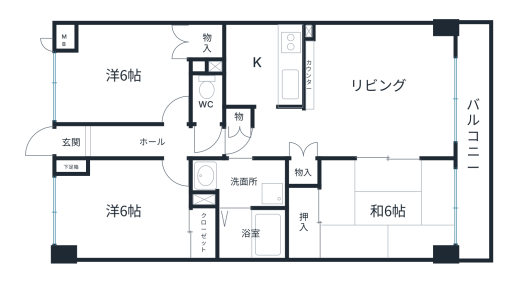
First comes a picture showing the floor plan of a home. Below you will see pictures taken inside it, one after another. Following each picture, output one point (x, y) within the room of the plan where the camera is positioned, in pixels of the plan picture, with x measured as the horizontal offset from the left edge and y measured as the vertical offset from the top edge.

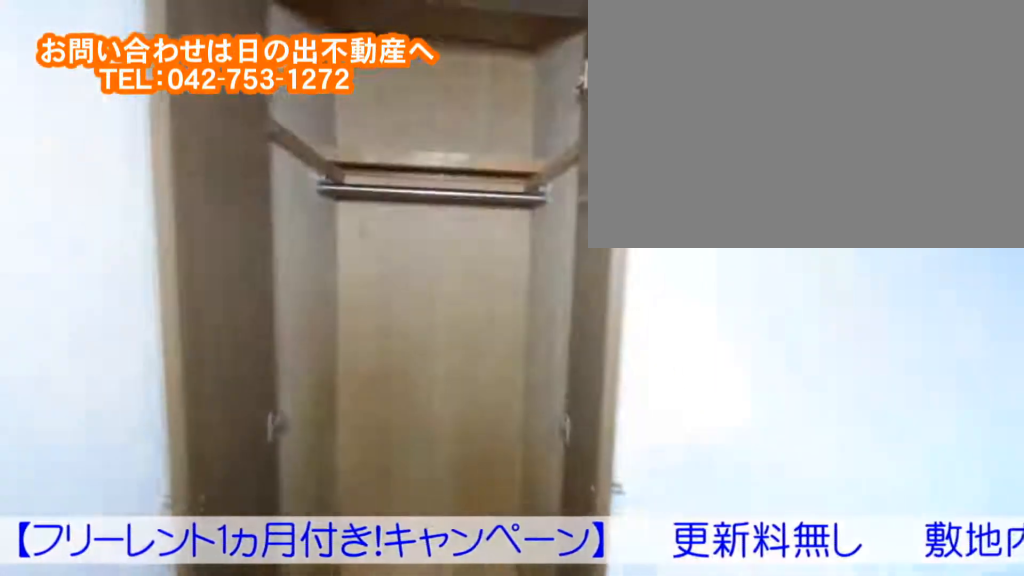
(88, 72)
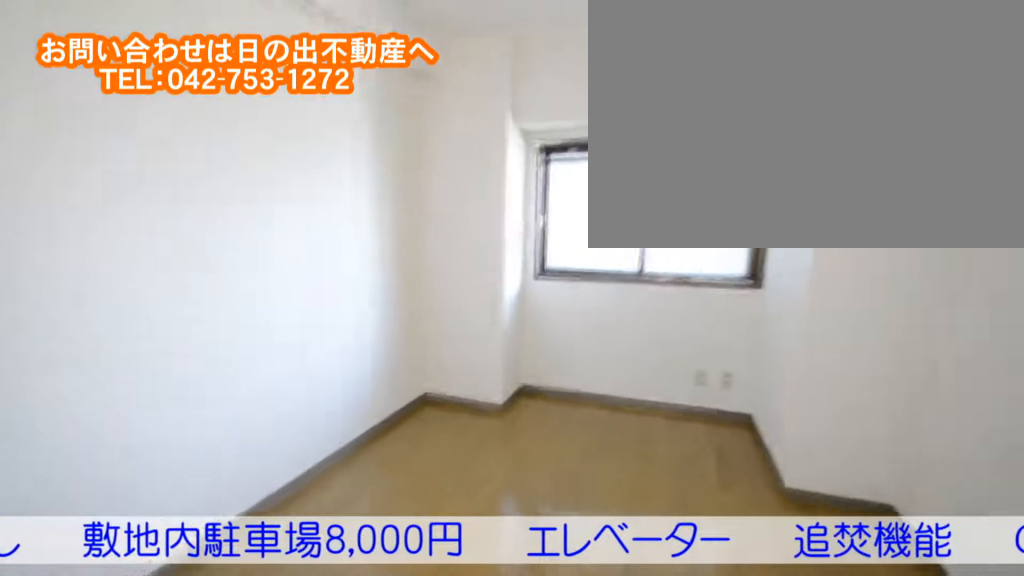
(94, 223)
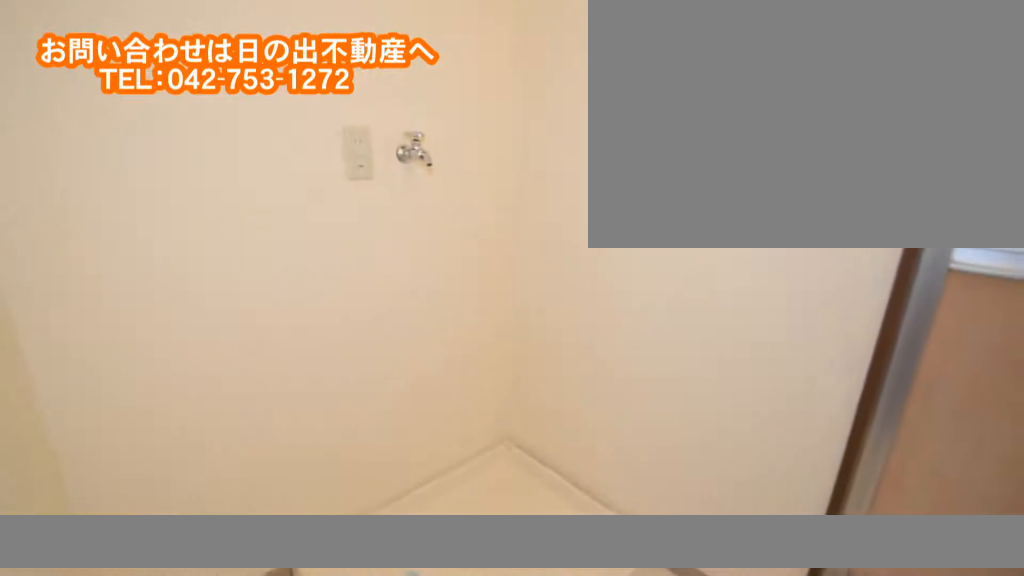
(258, 179)
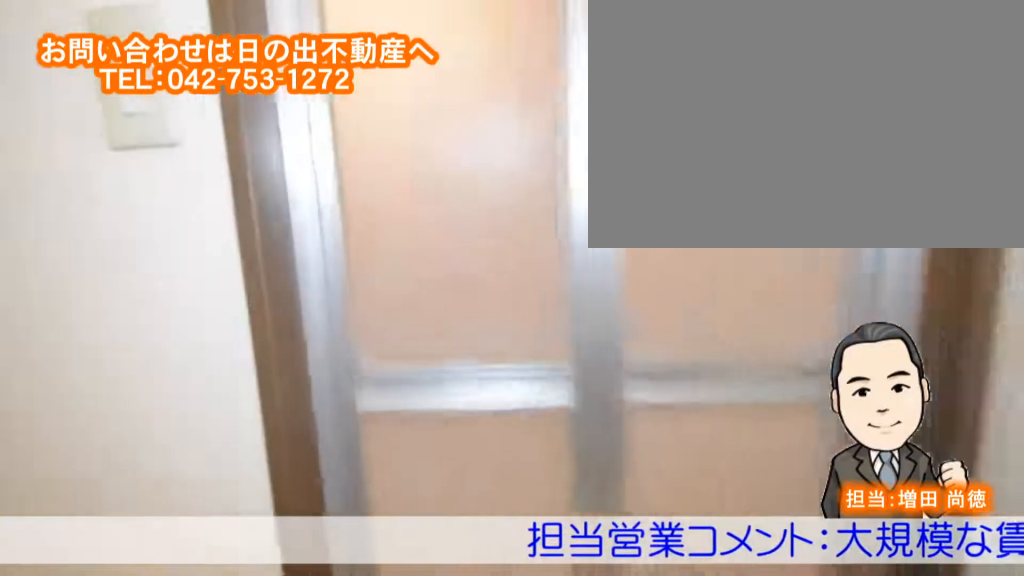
(258, 179)
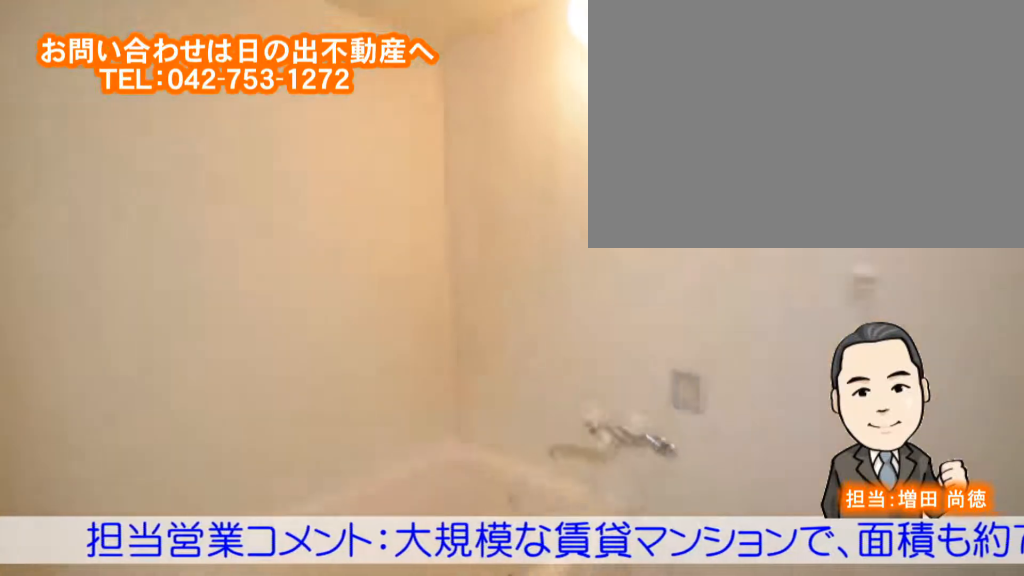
(251, 234)
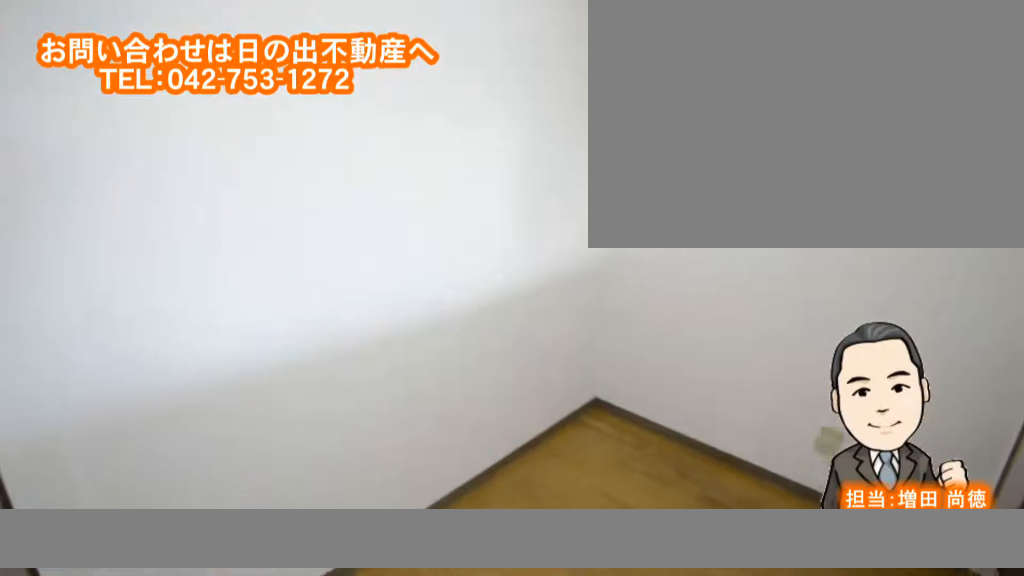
(254, 66)
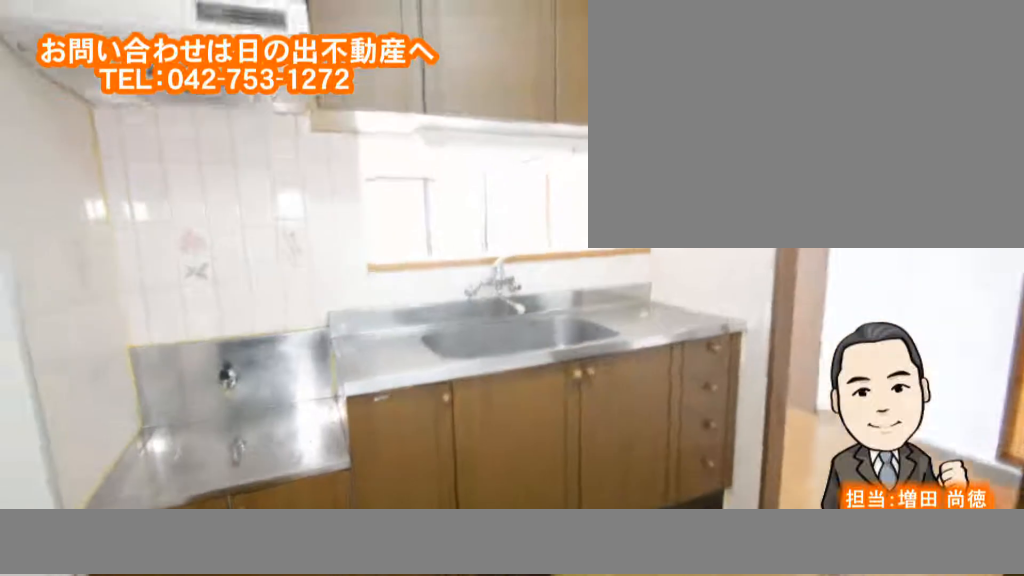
(255, 65)
